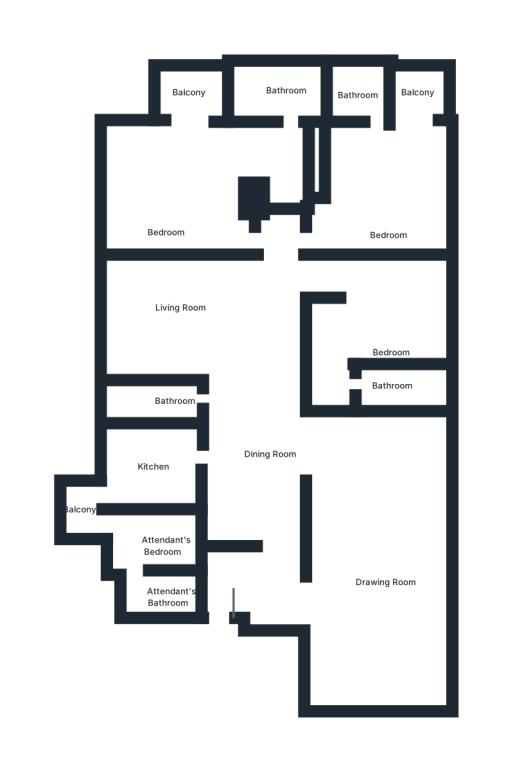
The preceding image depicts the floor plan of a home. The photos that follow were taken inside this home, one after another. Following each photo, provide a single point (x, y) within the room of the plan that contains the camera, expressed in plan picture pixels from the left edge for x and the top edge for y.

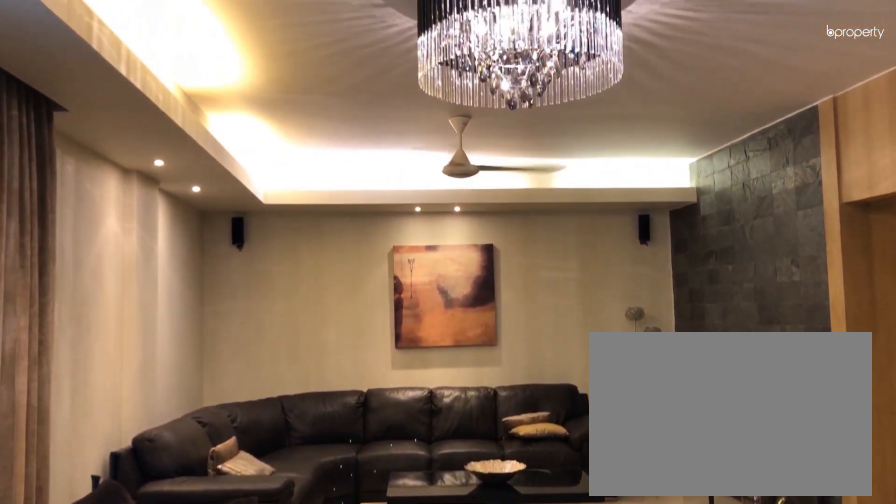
(380, 548)
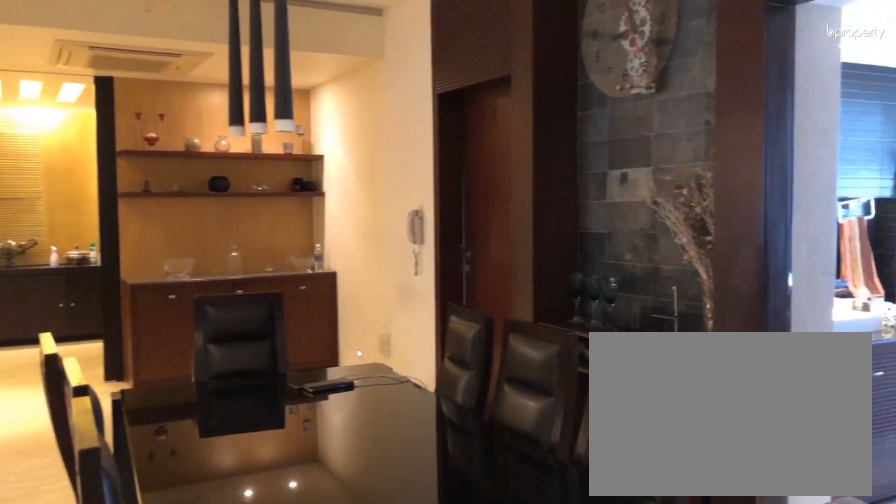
(271, 468)
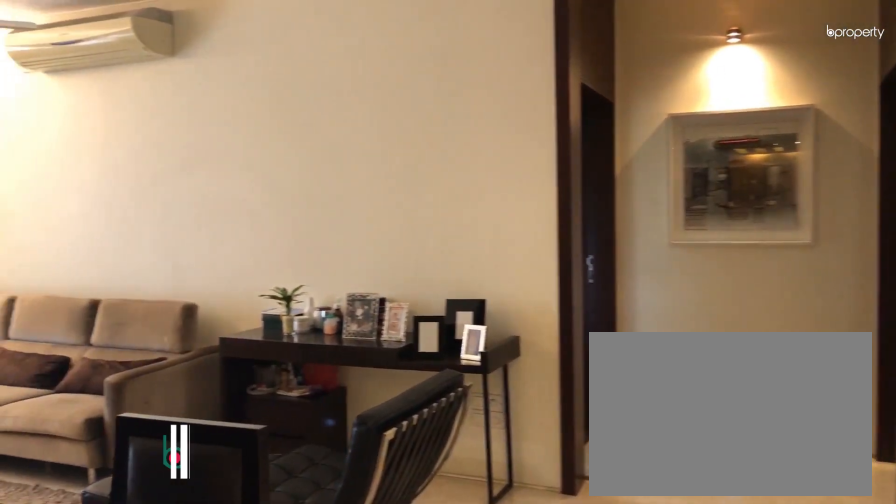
(207, 326)
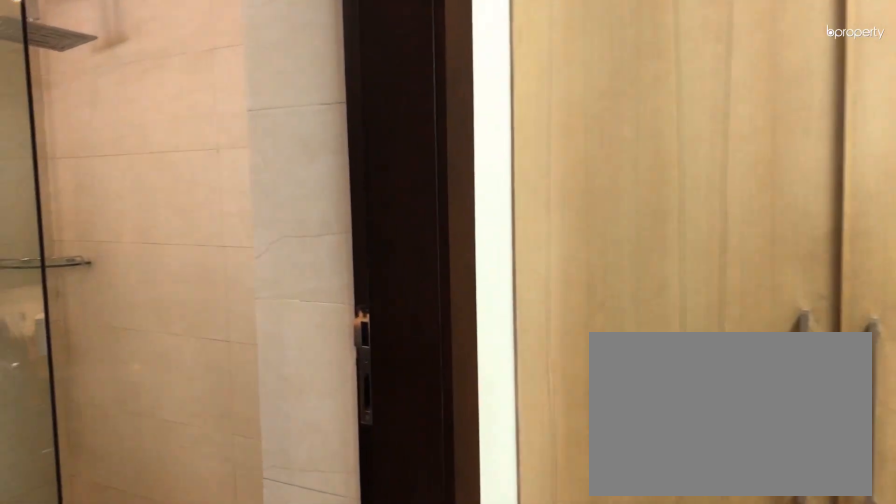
(281, 152)
